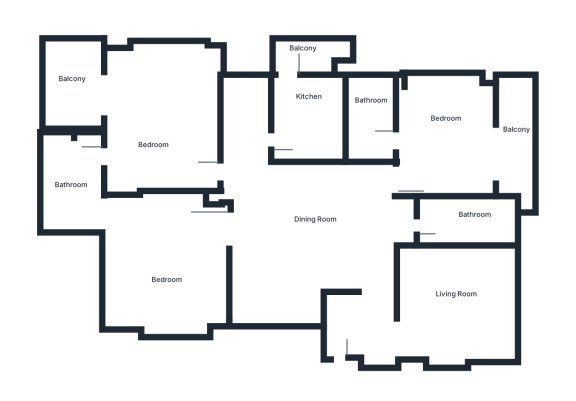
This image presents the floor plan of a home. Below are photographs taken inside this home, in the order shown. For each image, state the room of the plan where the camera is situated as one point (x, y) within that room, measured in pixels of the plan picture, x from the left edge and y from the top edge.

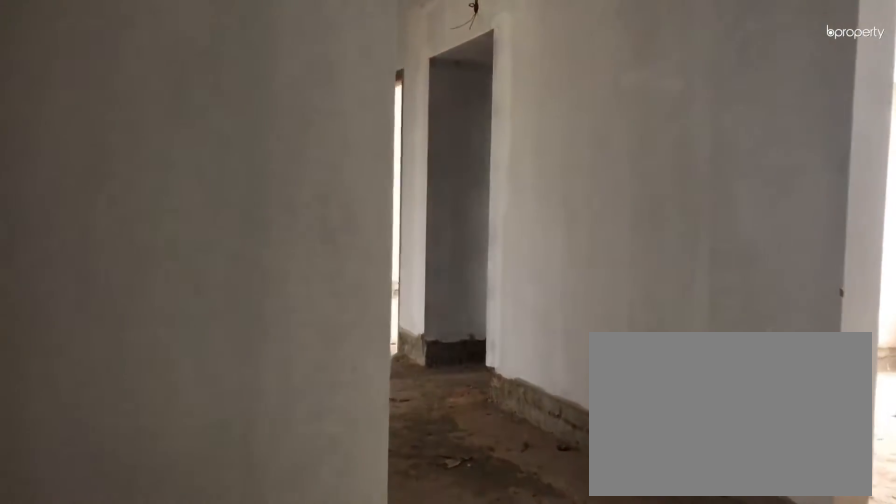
(359, 321)
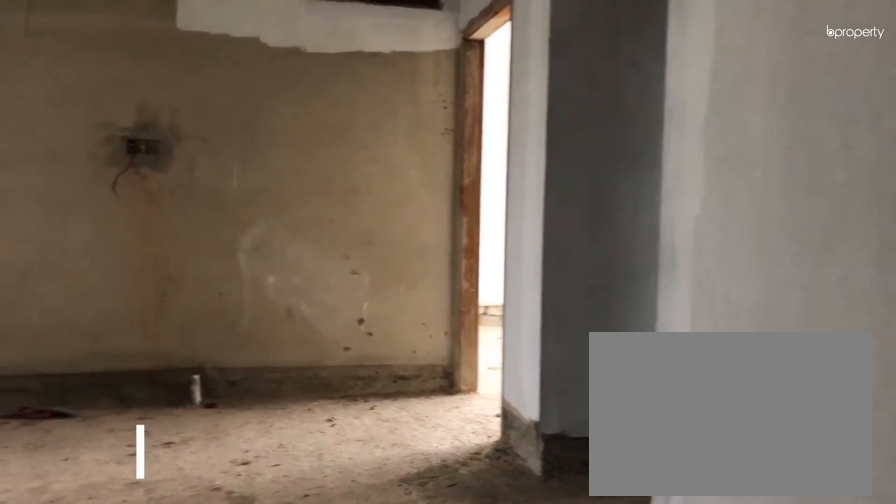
(314, 238)
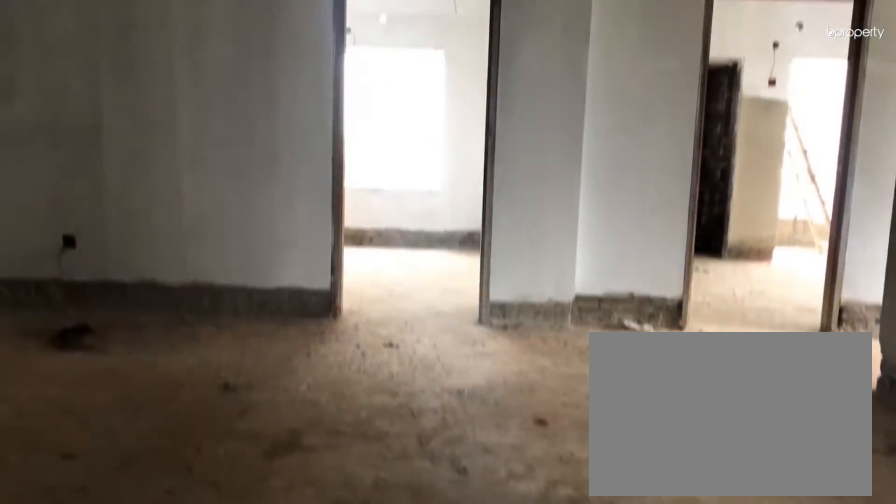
(314, 238)
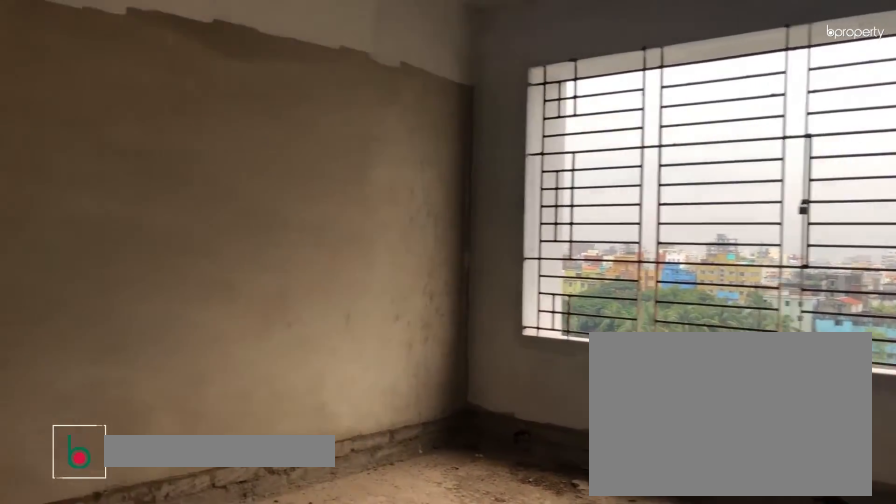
(455, 297)
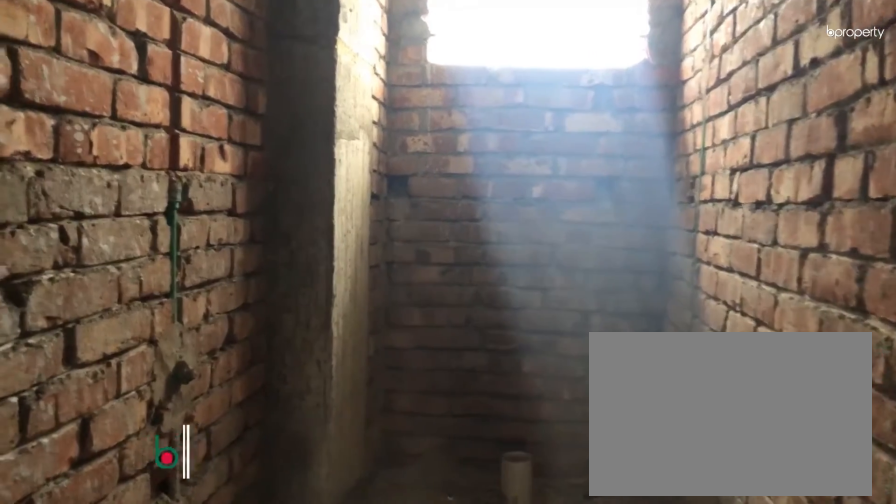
(475, 223)
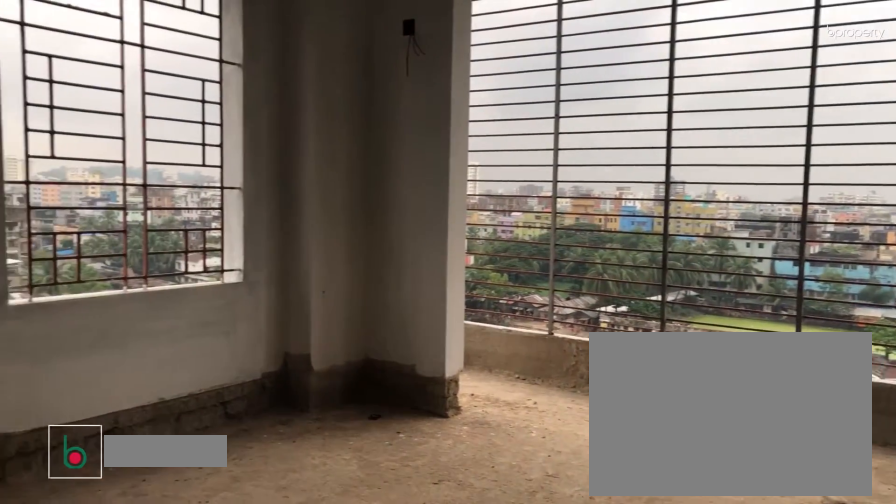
(449, 131)
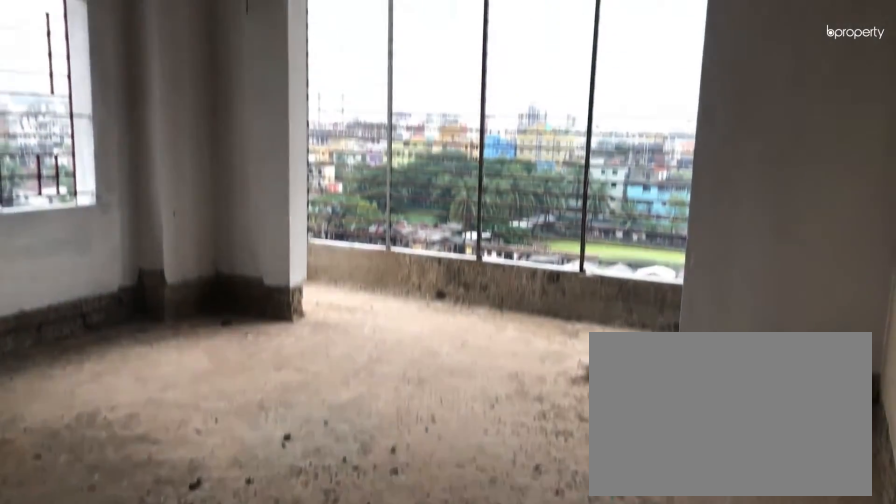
(449, 131)
